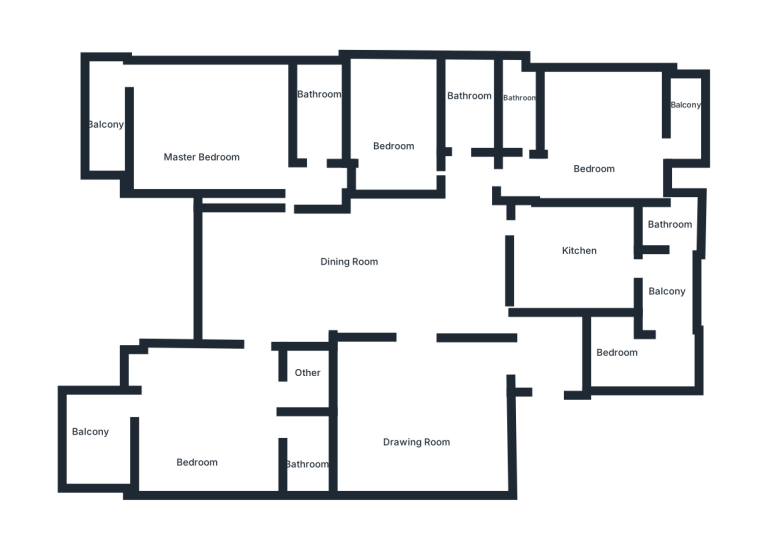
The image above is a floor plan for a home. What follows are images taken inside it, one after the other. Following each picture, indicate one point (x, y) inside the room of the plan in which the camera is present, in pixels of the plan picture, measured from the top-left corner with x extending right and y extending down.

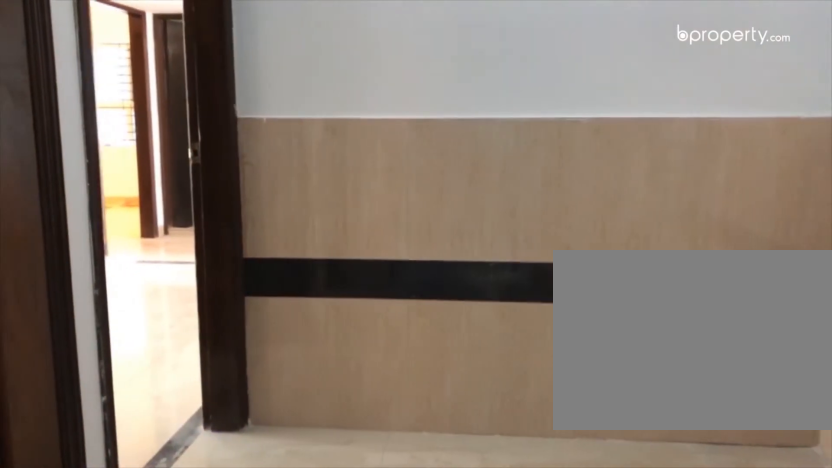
(544, 355)
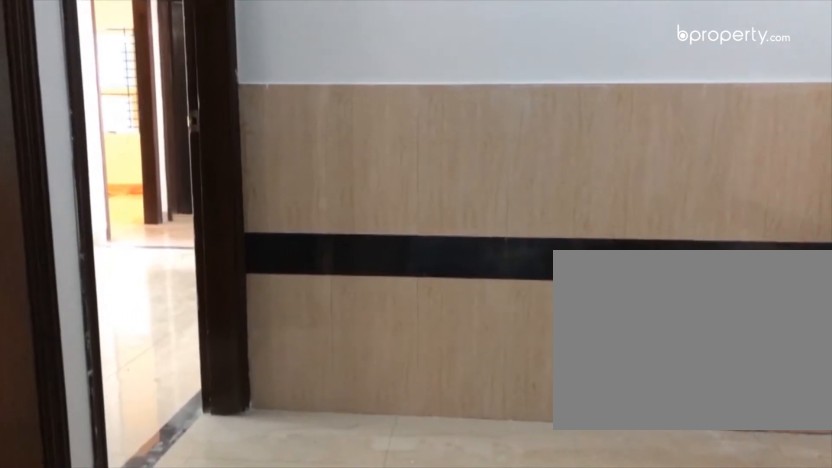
(544, 355)
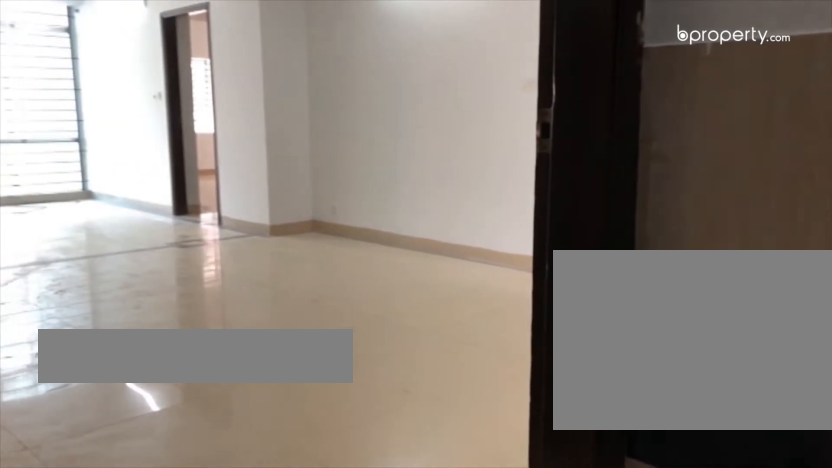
(359, 259)
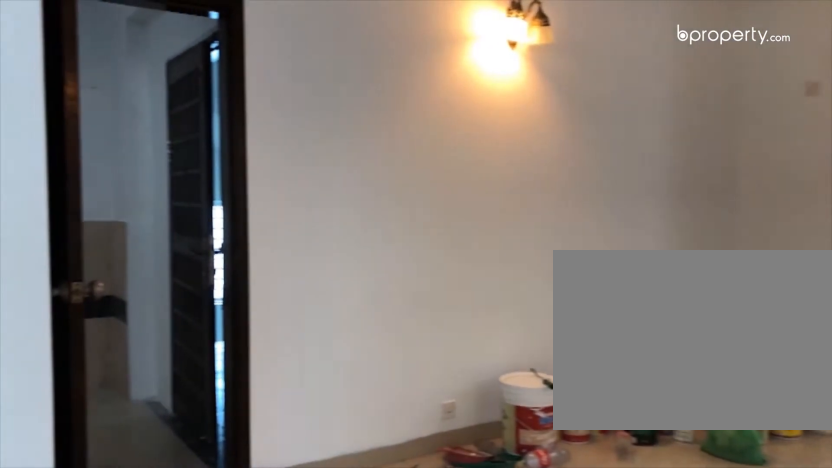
(413, 411)
